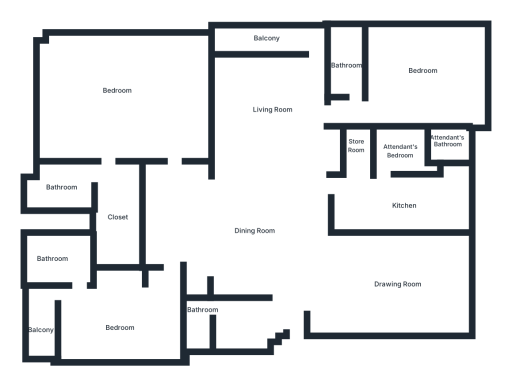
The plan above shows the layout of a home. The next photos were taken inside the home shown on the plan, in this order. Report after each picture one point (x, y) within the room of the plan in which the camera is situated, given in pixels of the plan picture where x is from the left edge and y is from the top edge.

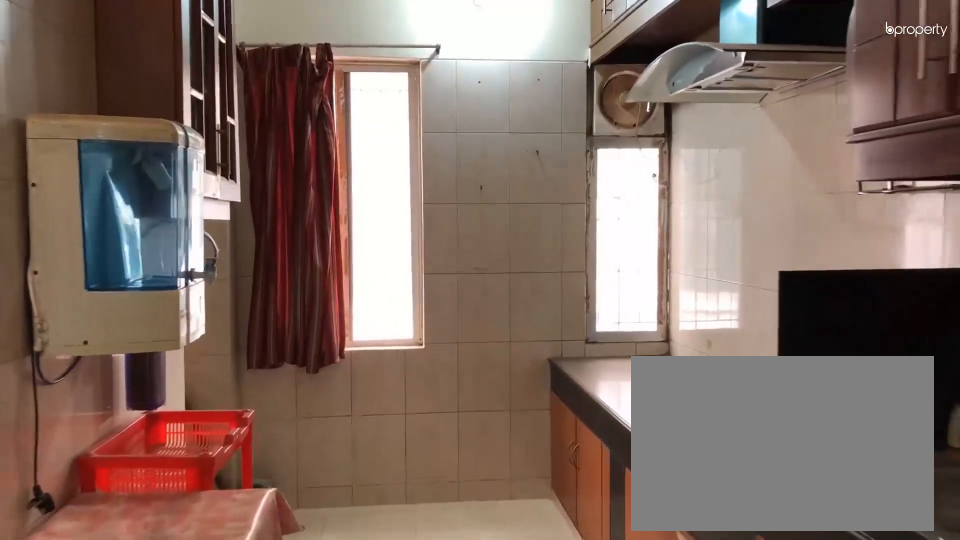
(402, 207)
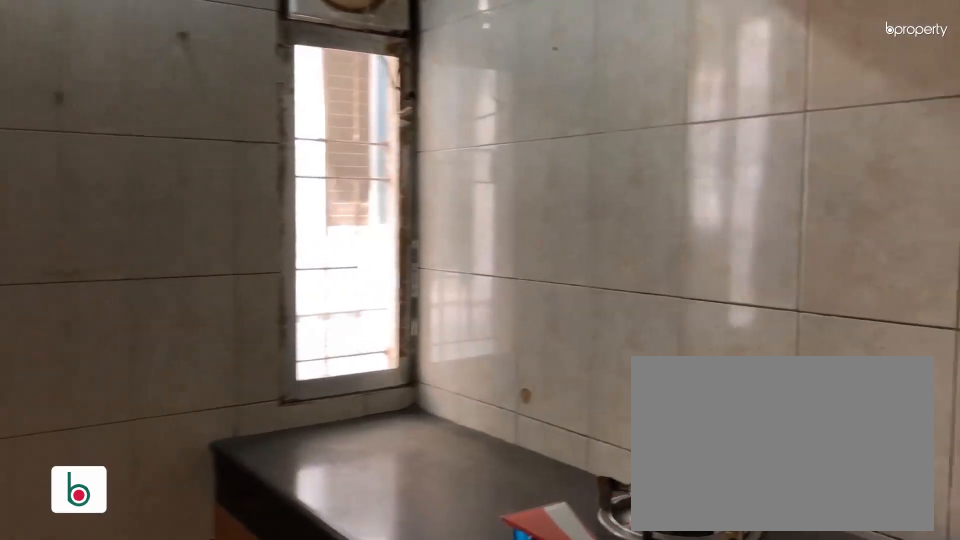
(400, 207)
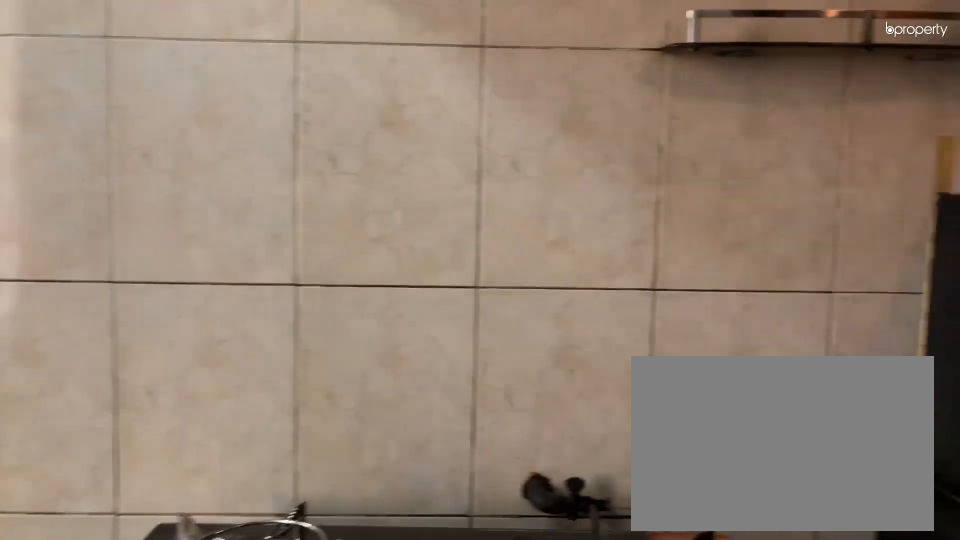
(400, 207)
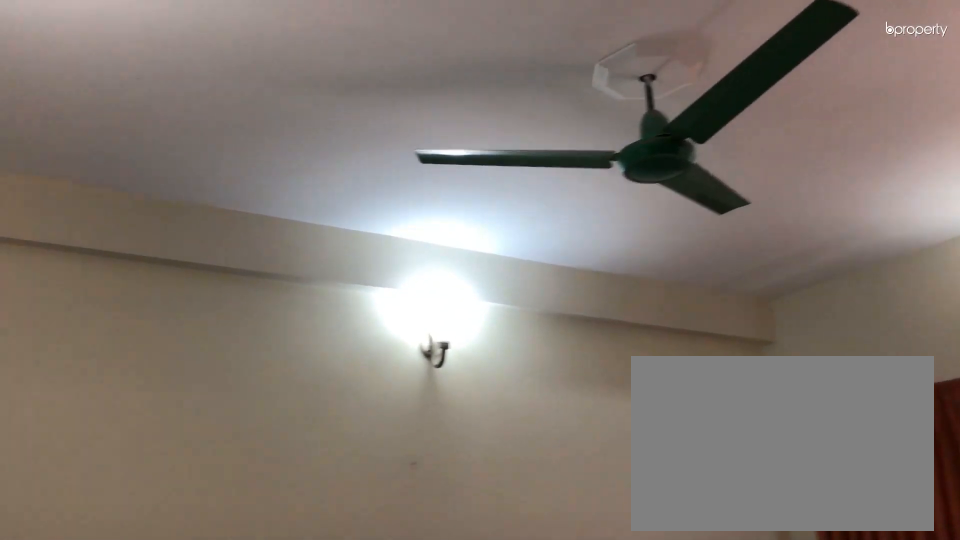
(106, 310)
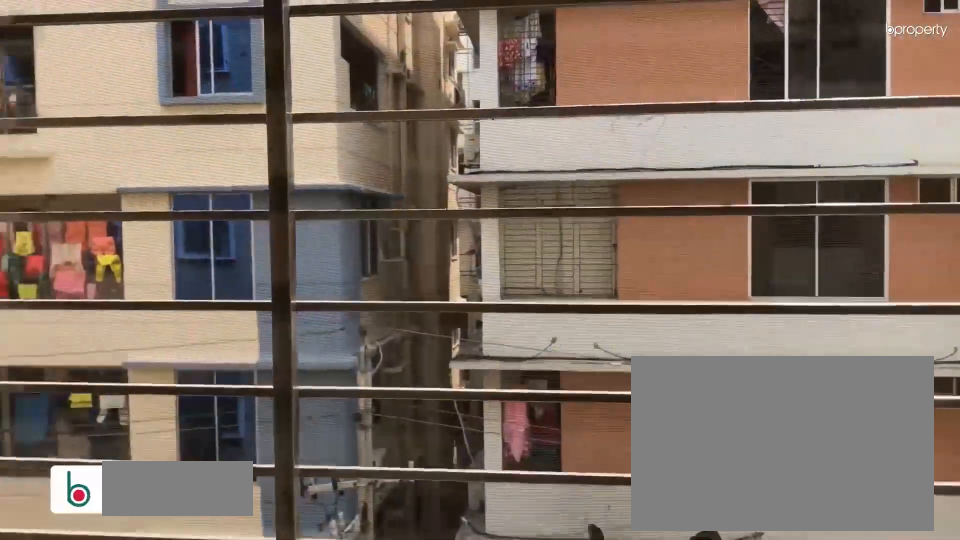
(40, 314)
